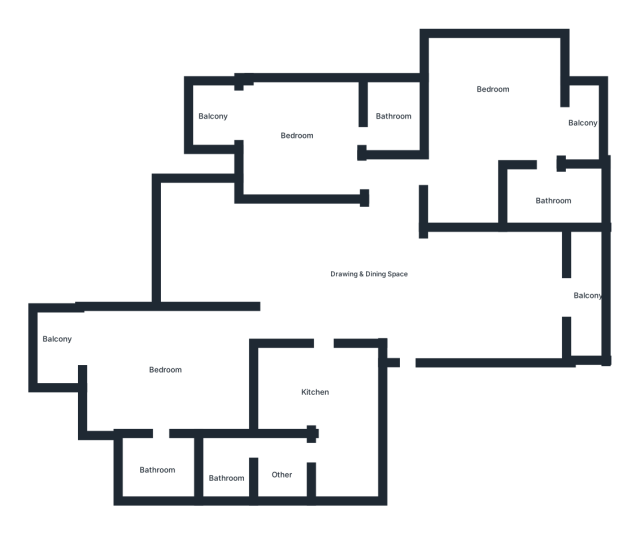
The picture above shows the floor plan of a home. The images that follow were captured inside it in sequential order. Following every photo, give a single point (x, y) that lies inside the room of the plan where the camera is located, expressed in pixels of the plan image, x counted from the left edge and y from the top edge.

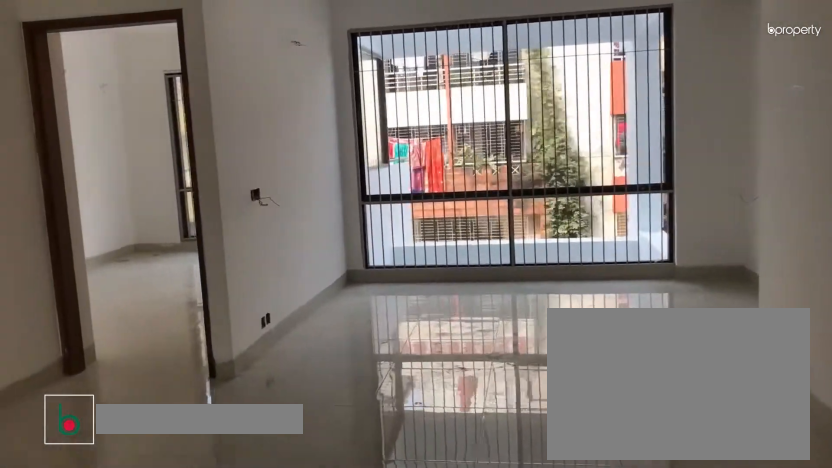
(342, 277)
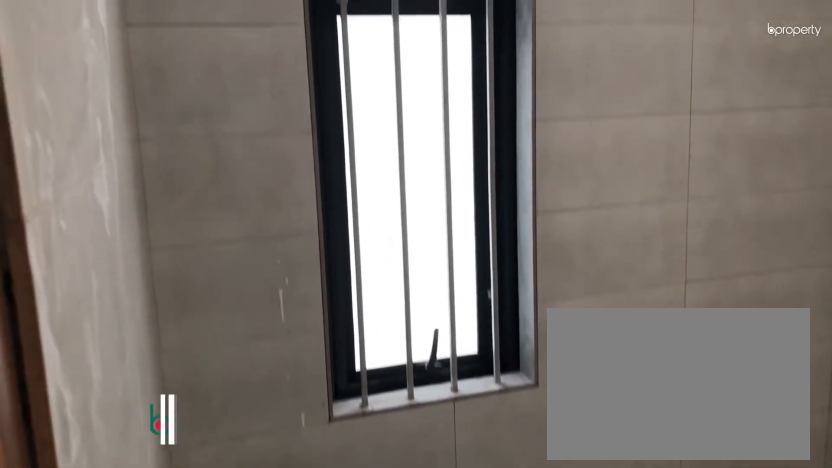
(398, 116)
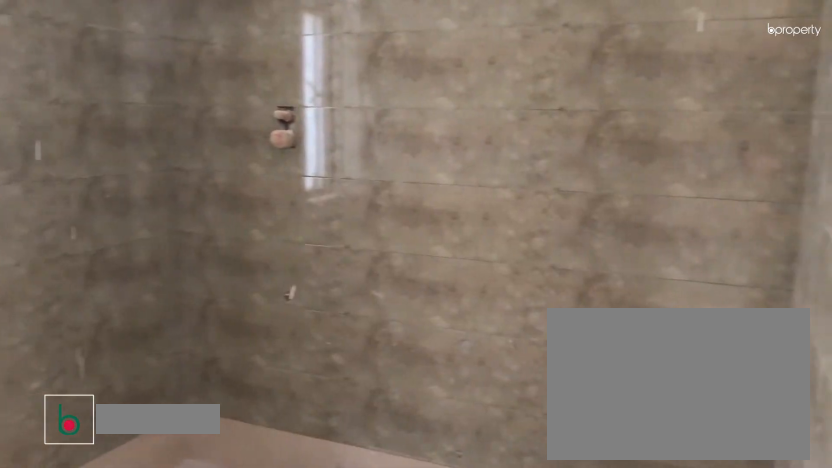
(162, 461)
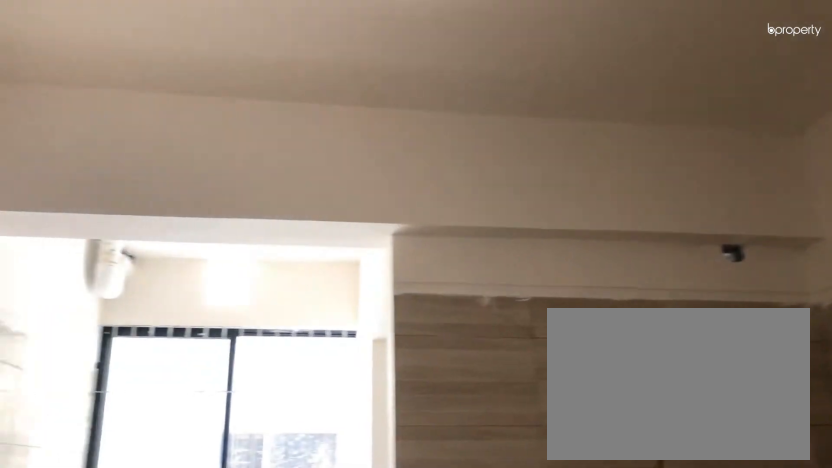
(322, 400)
